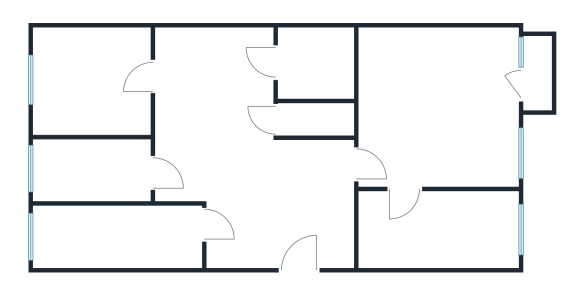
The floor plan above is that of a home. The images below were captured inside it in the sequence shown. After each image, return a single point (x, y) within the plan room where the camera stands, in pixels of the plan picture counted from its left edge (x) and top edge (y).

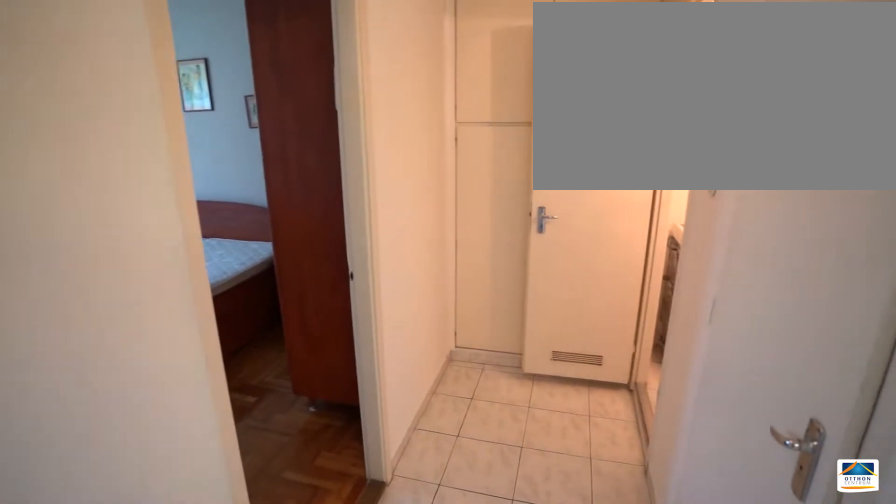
(264, 191)
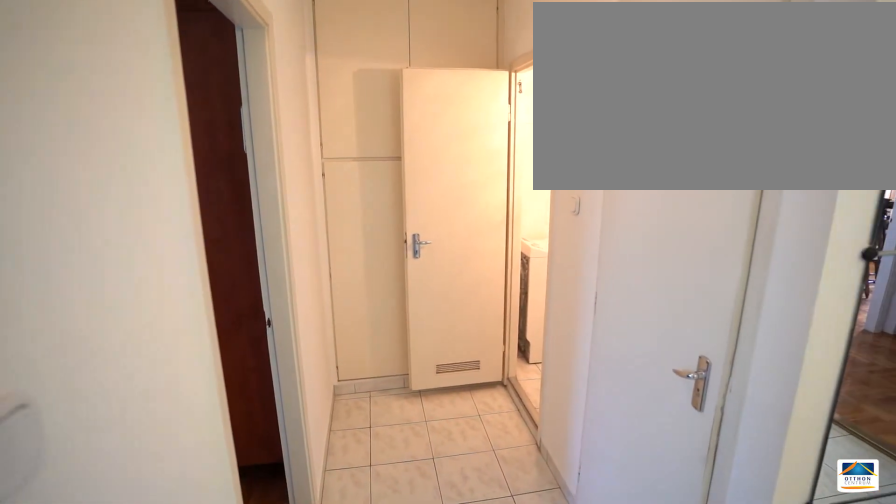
(264, 191)
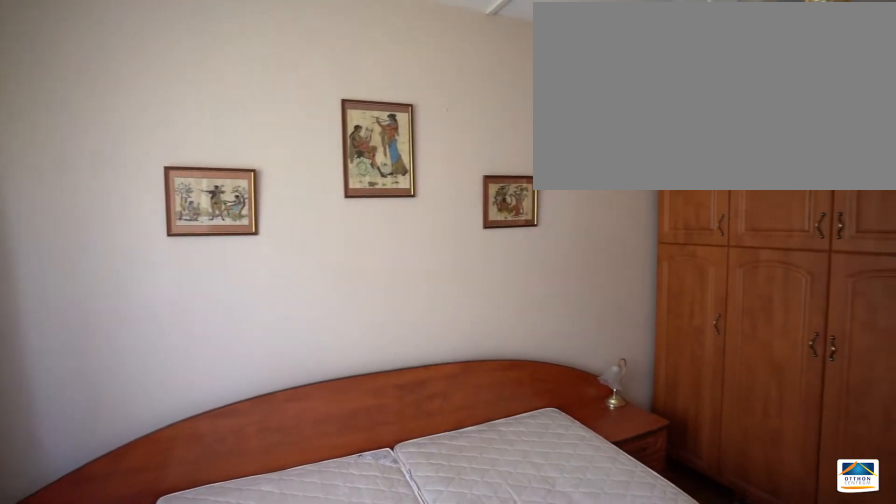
(84, 89)
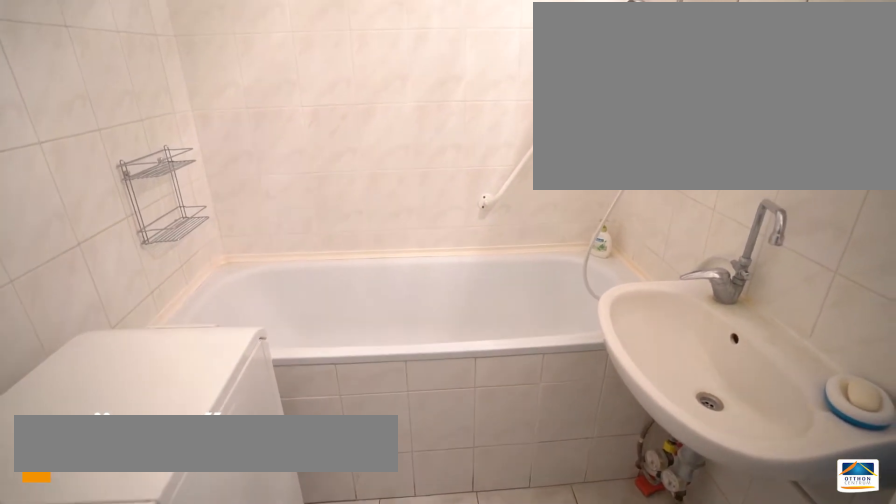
(312, 66)
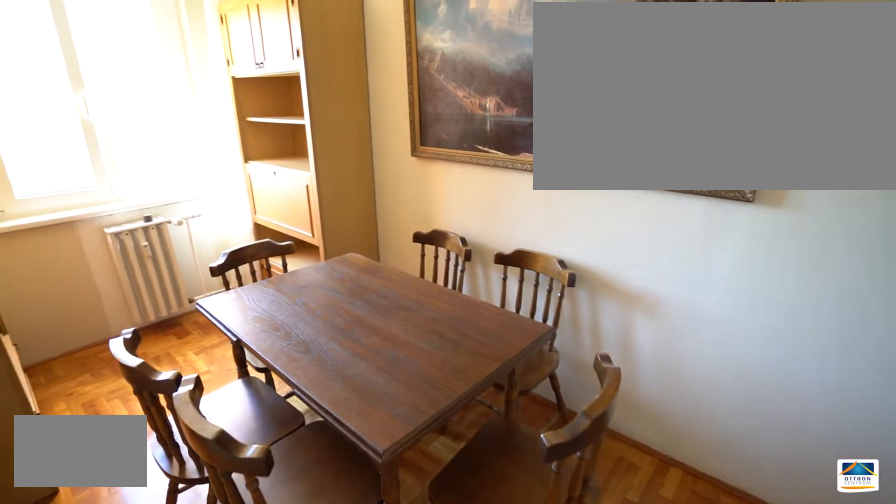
(432, 238)
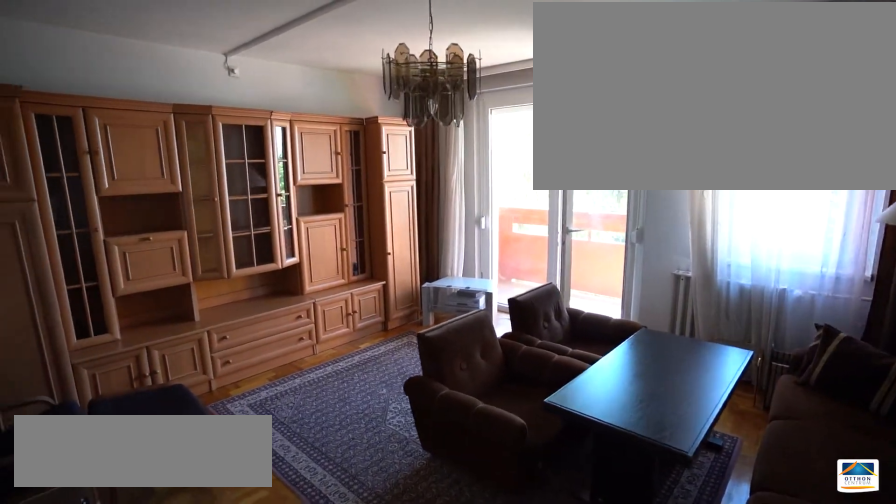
(439, 116)
